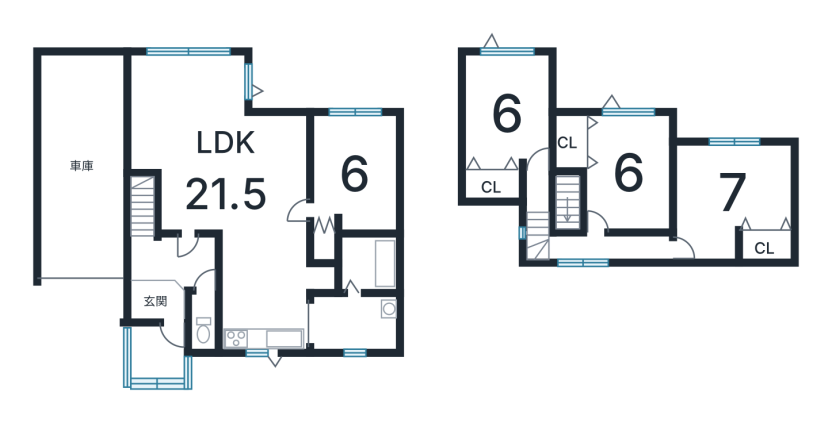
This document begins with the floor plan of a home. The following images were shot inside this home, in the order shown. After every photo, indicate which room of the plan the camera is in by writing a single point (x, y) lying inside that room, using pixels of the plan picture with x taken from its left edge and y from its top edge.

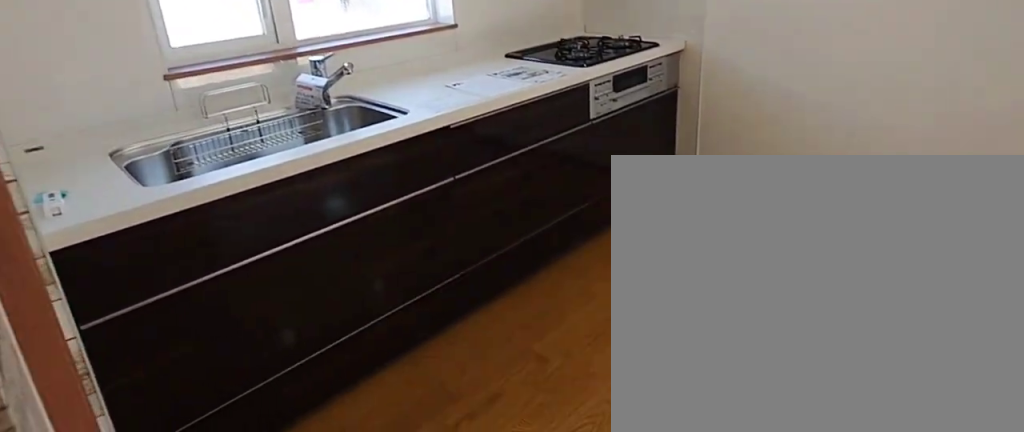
(267, 303)
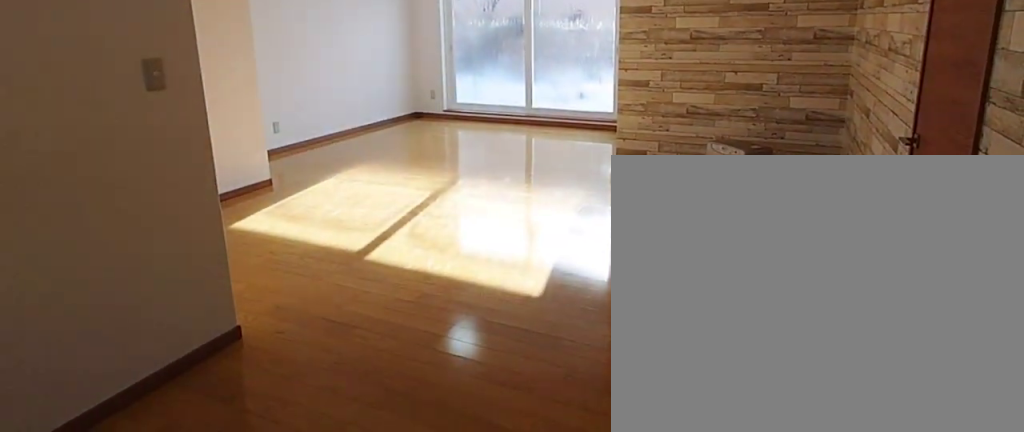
(234, 168)
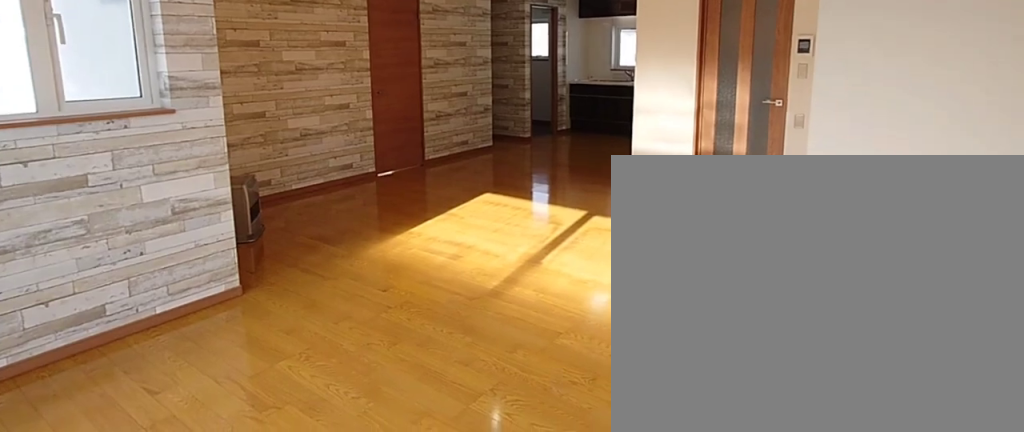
(235, 168)
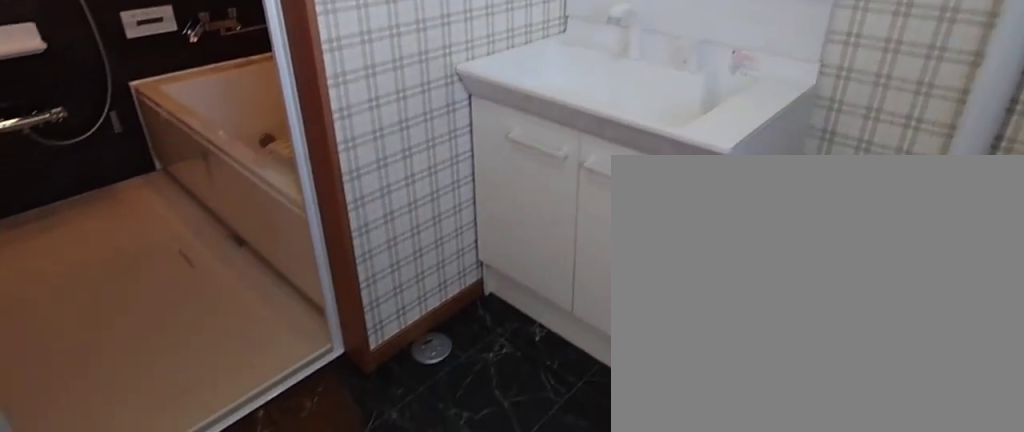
(355, 322)
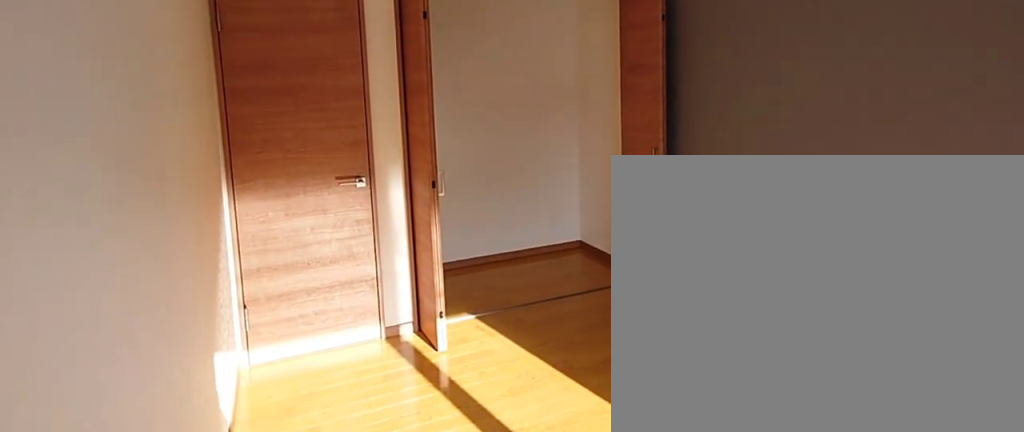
(513, 113)
